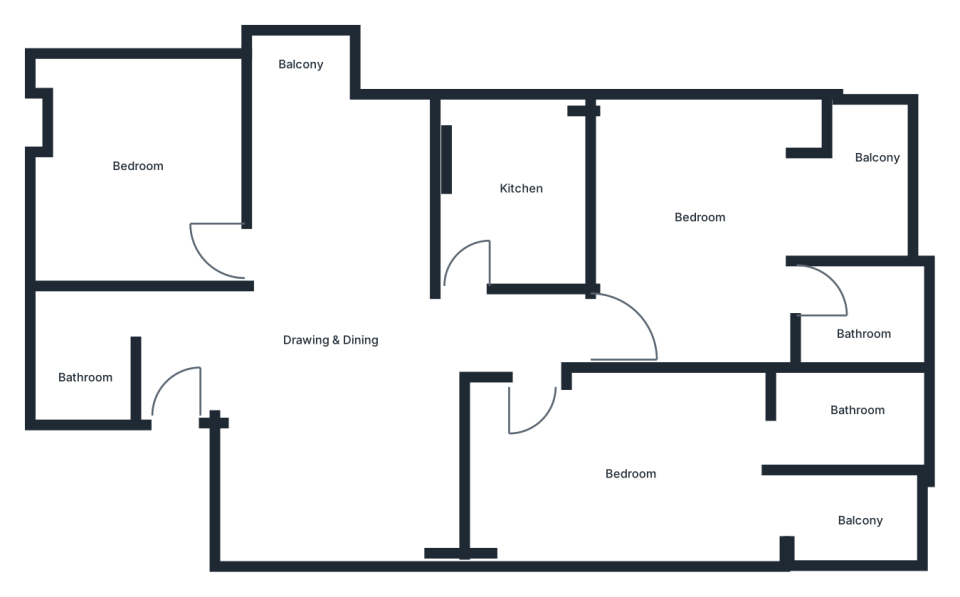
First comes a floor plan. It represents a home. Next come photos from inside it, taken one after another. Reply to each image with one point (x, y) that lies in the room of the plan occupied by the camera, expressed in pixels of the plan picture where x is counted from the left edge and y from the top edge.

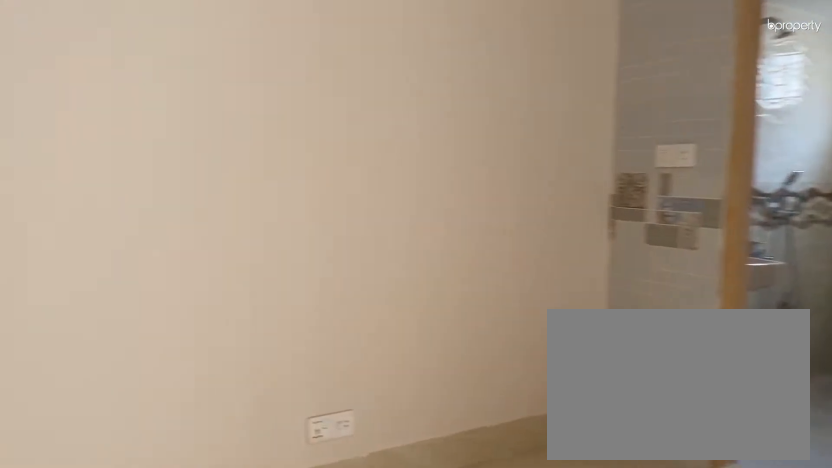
(672, 469)
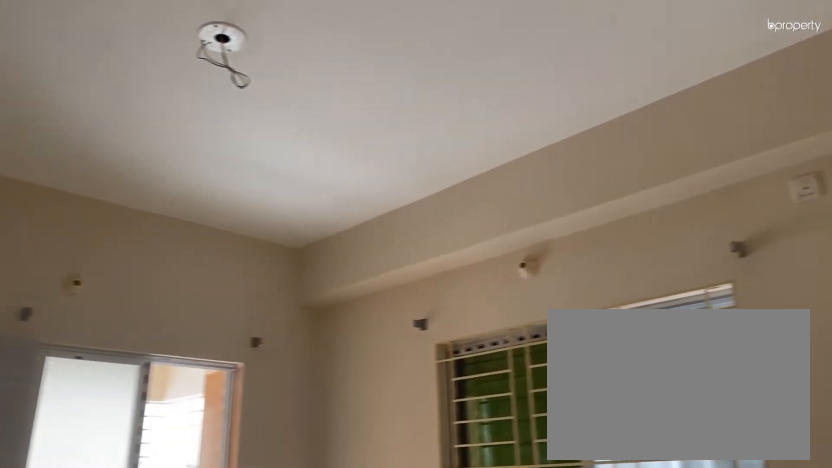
(672, 469)
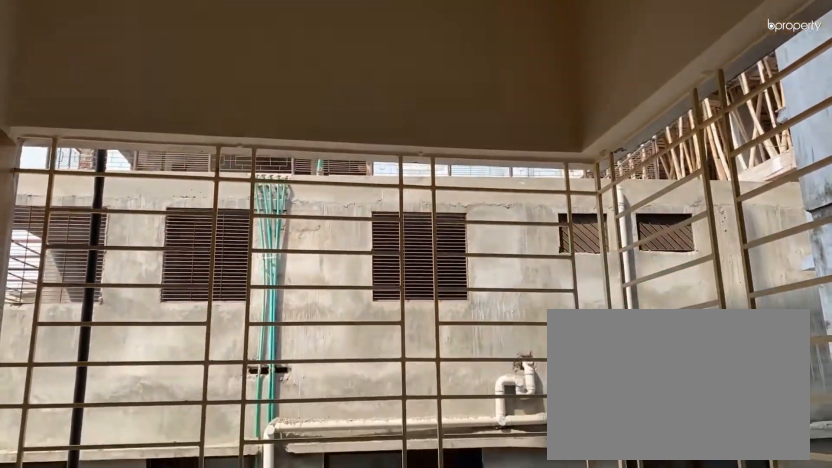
(851, 513)
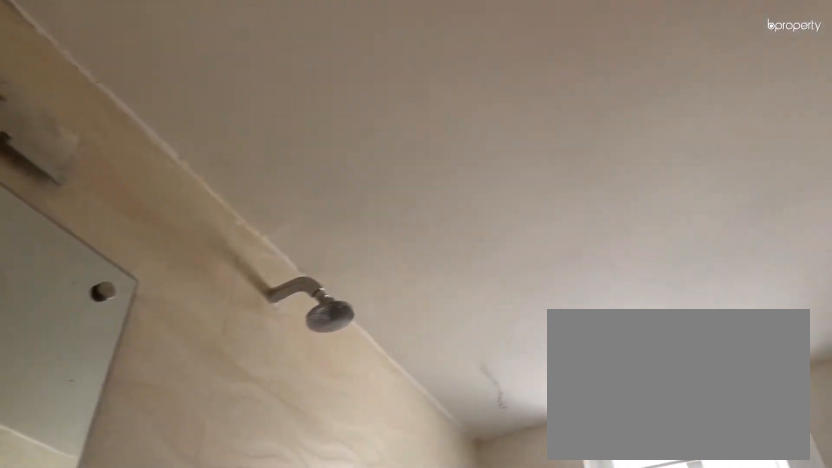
(835, 422)
